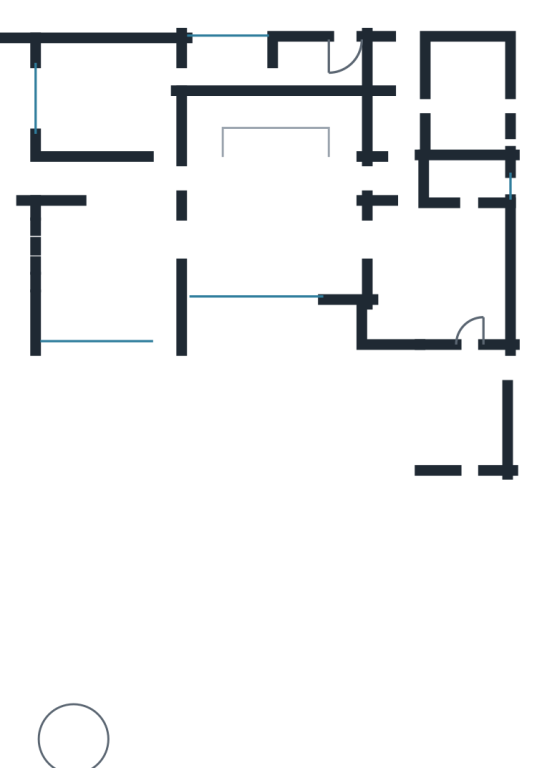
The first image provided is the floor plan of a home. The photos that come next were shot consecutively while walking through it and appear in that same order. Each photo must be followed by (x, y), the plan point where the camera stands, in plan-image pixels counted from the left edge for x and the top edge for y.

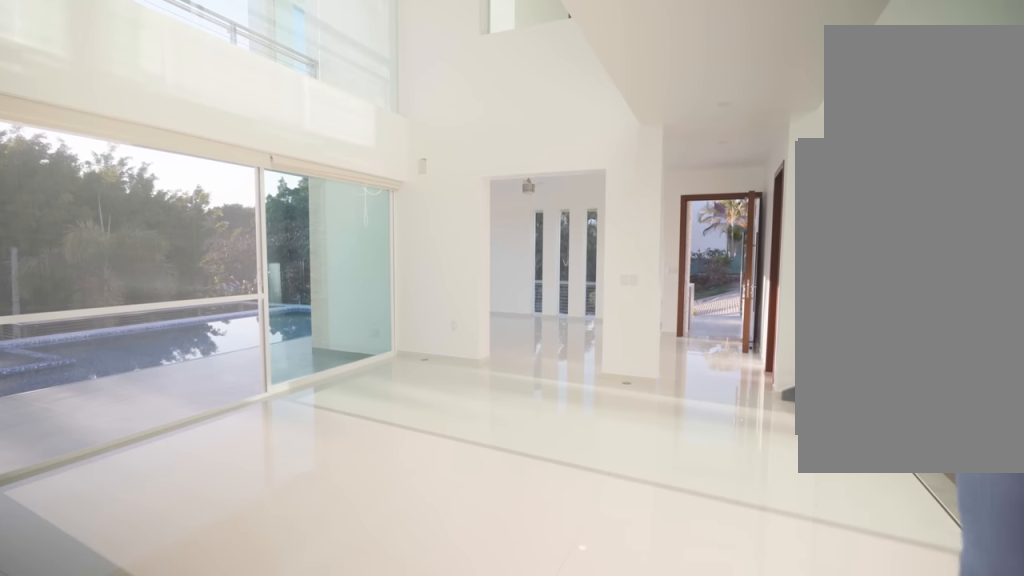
(339, 189)
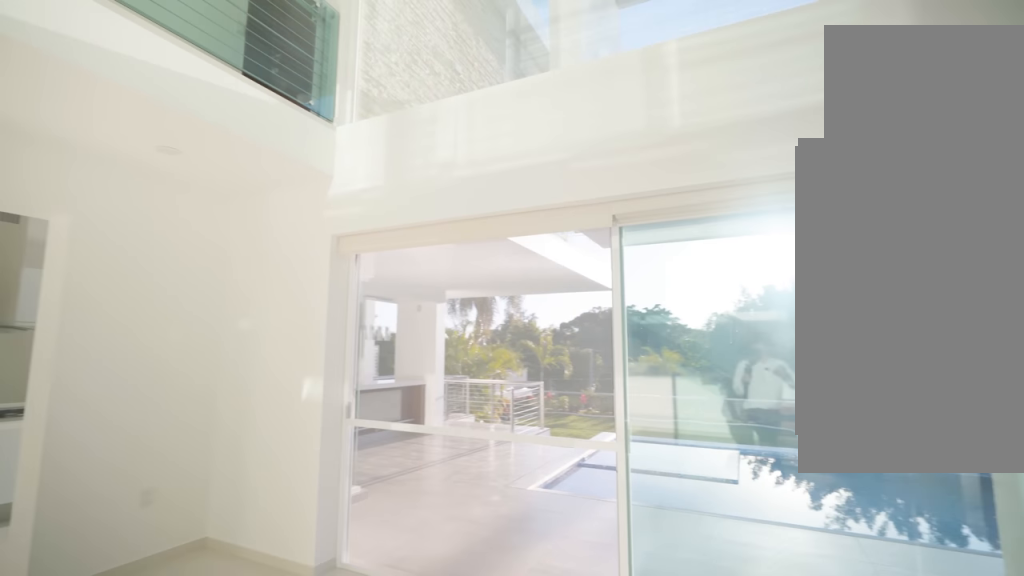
(226, 225)
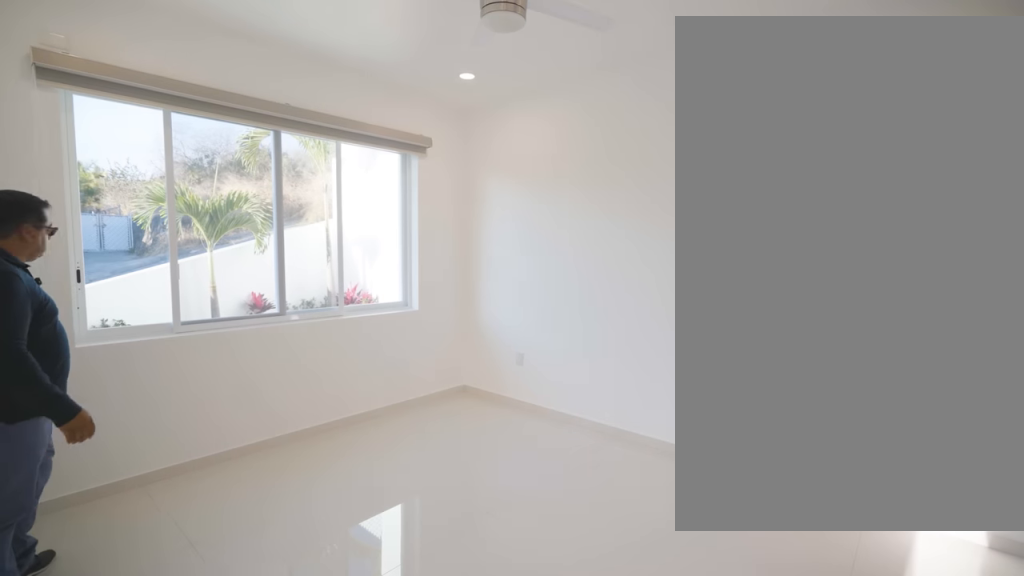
(161, 127)
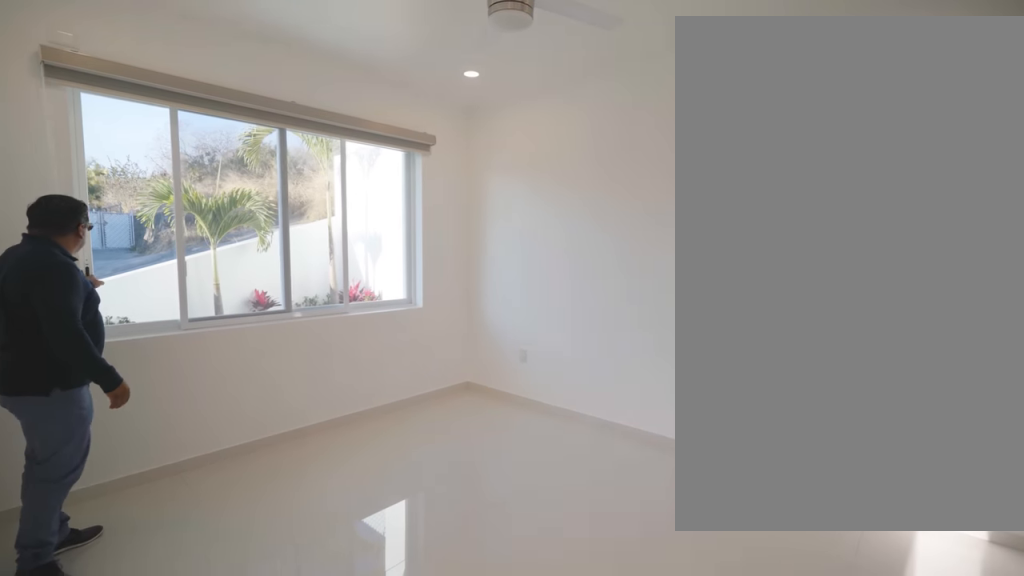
(161, 127)
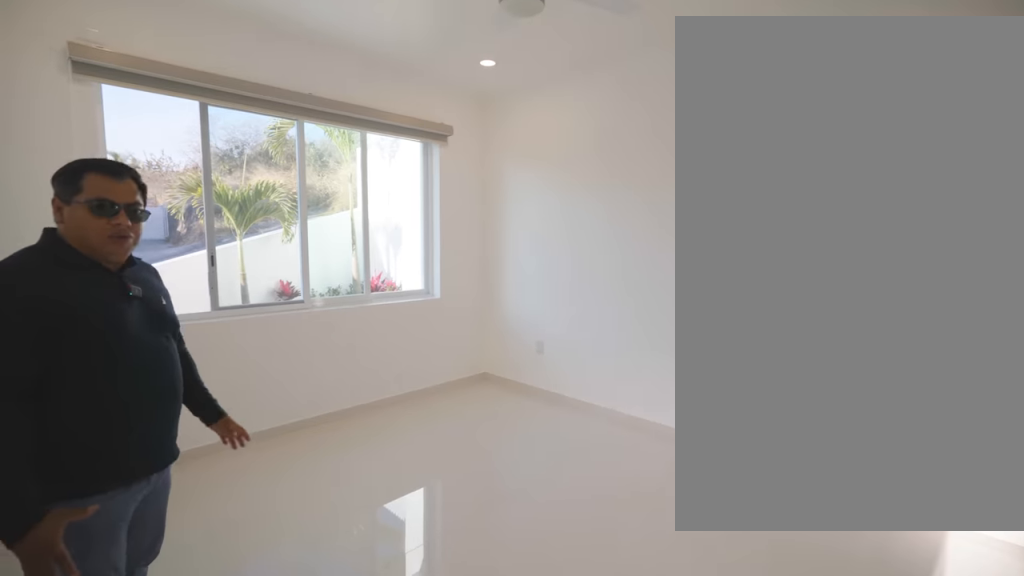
(160, 127)
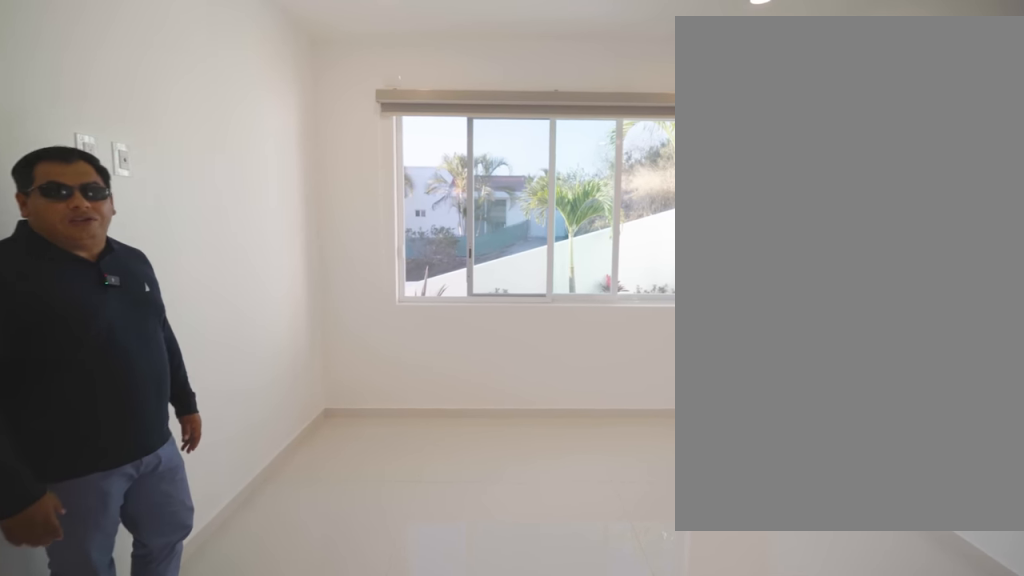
(159, 106)
